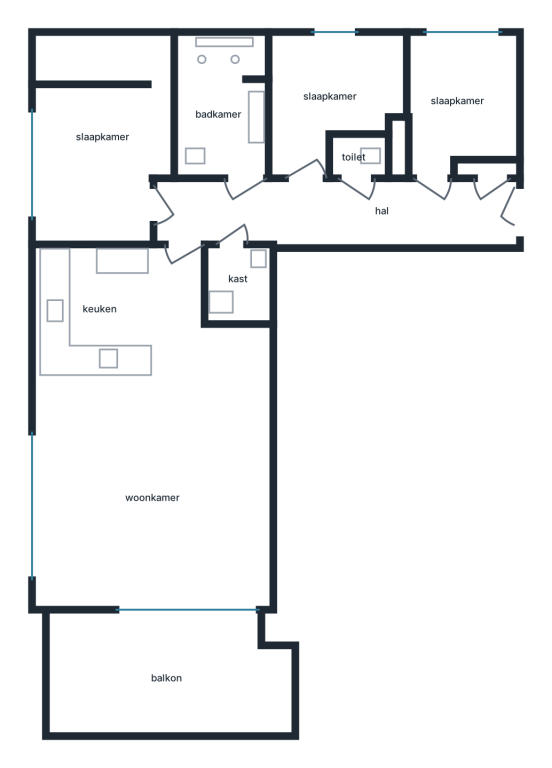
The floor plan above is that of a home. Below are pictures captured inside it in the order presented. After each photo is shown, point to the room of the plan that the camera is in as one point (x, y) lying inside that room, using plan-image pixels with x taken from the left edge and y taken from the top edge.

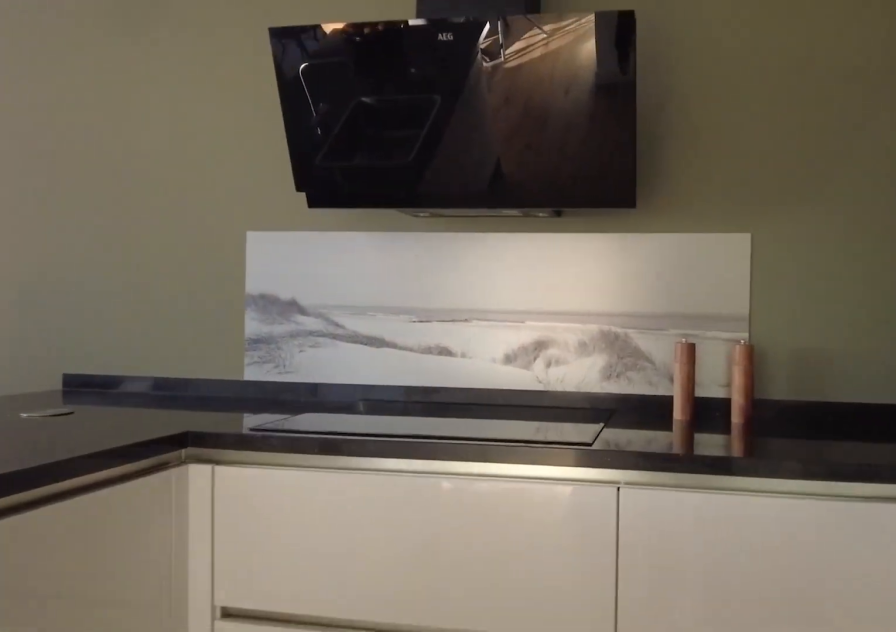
(148, 435)
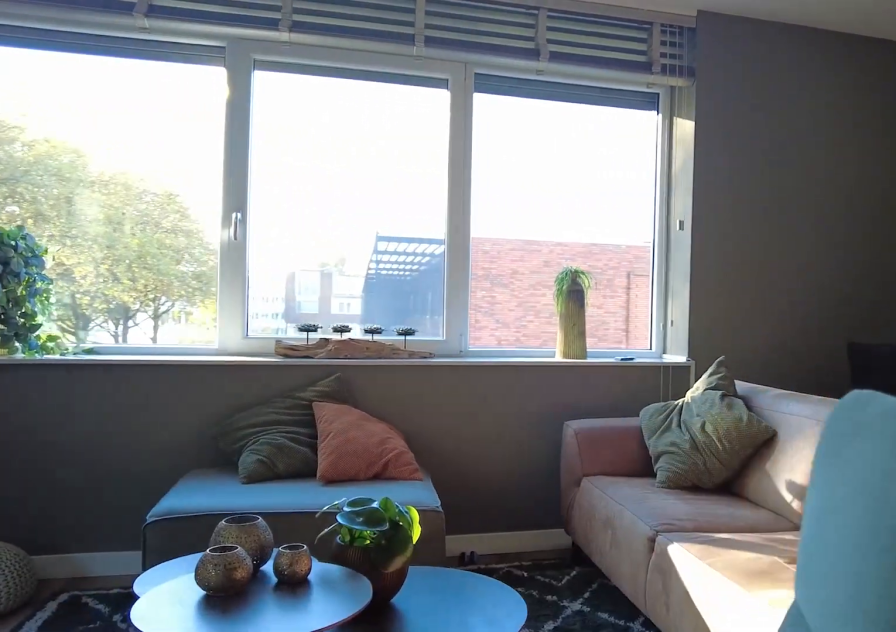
(148, 435)
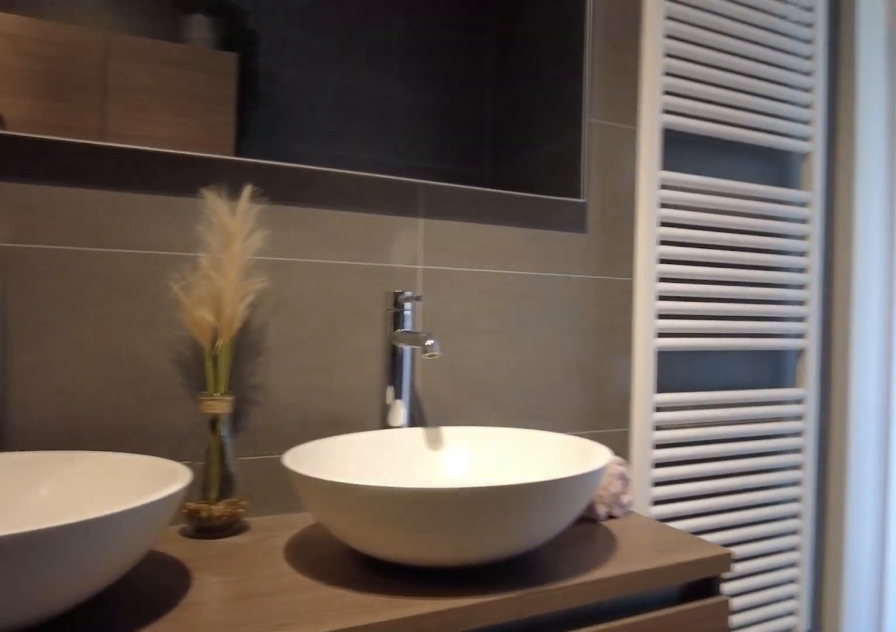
(222, 108)
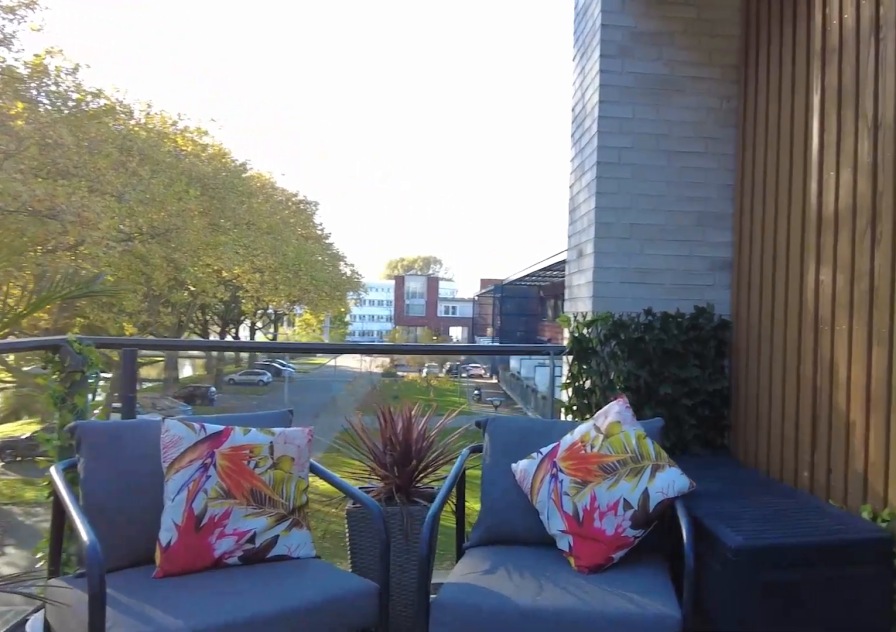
(167, 675)
